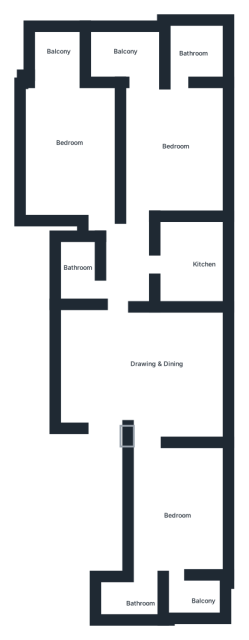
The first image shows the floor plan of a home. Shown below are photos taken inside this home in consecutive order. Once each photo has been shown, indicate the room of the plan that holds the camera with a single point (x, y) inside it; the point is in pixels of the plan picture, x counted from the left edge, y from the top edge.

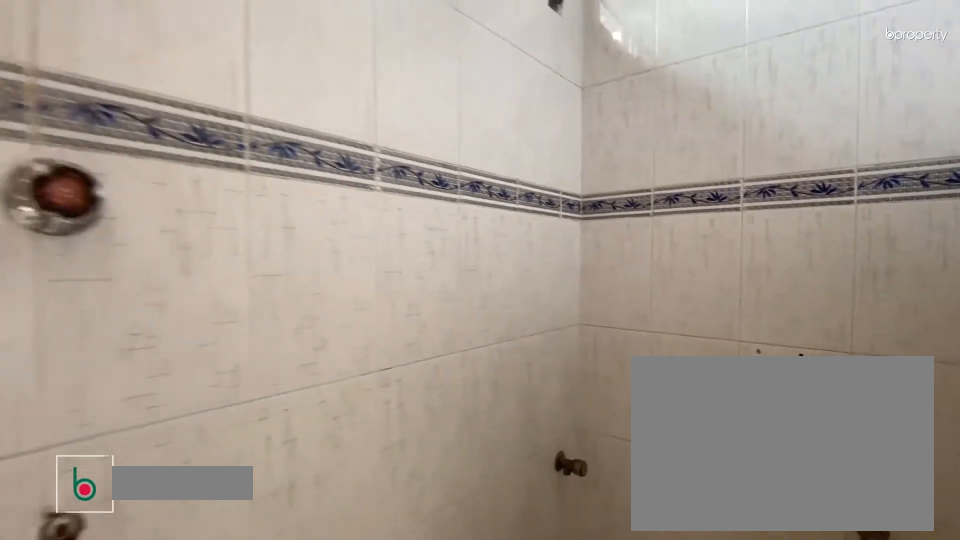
(128, 605)
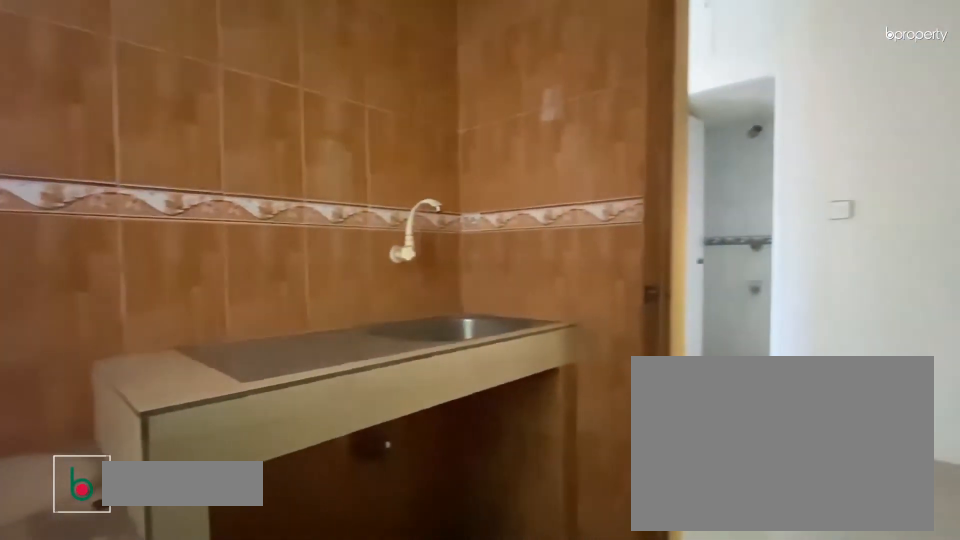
(199, 260)
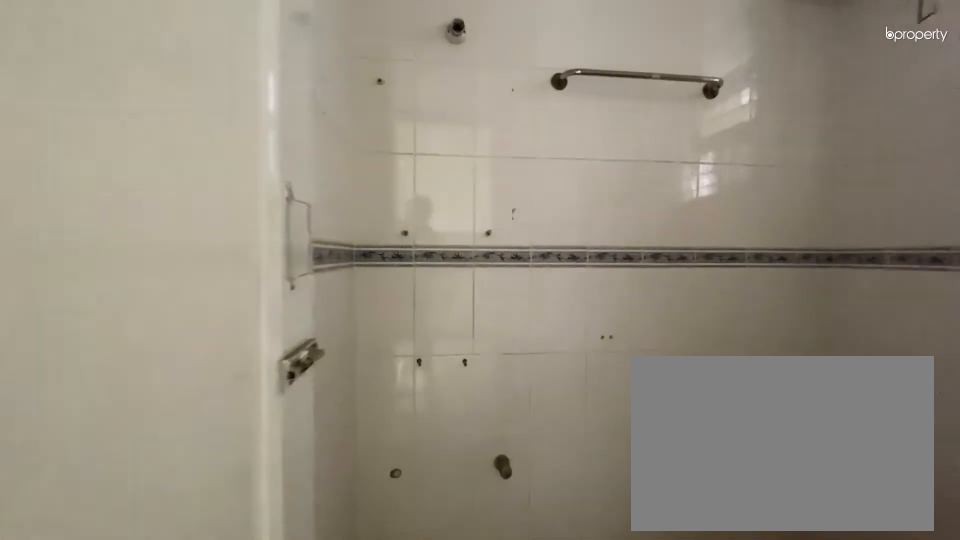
(192, 53)
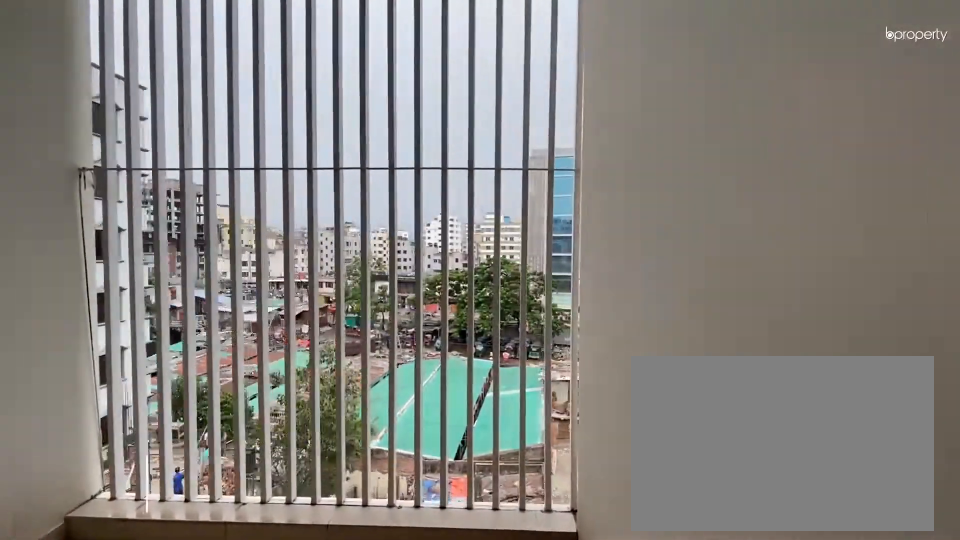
(123, 44)
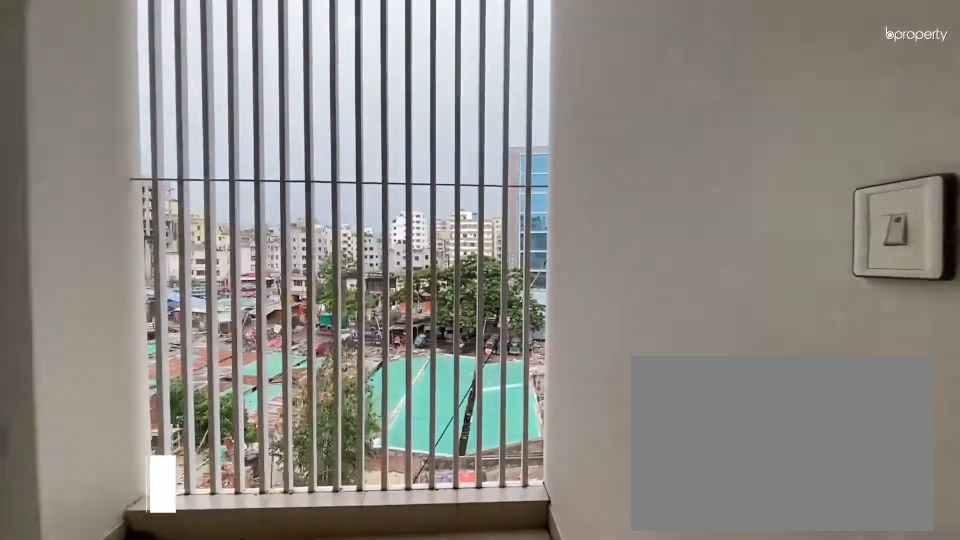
(57, 59)
